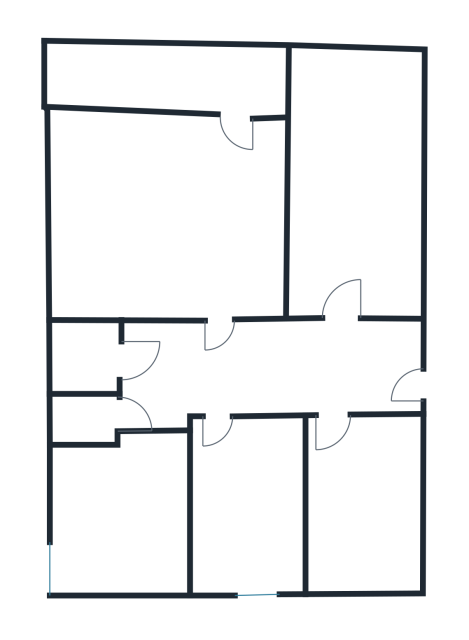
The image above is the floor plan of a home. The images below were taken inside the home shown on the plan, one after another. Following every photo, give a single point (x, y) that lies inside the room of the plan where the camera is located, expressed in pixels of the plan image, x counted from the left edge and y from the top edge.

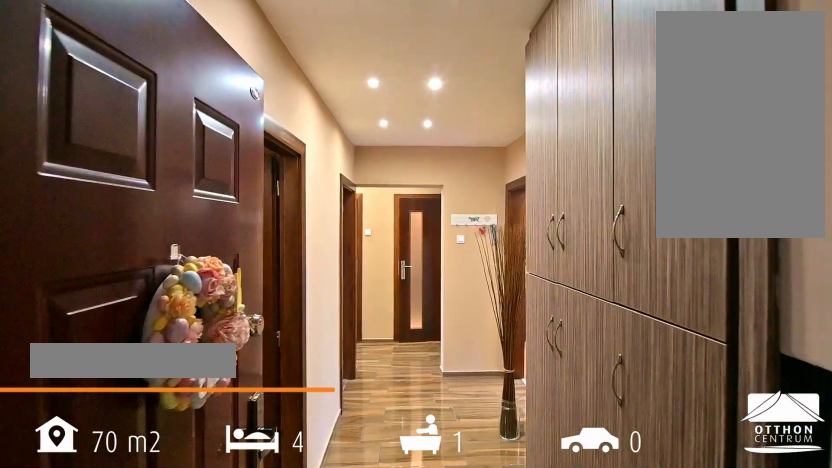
(295, 370)
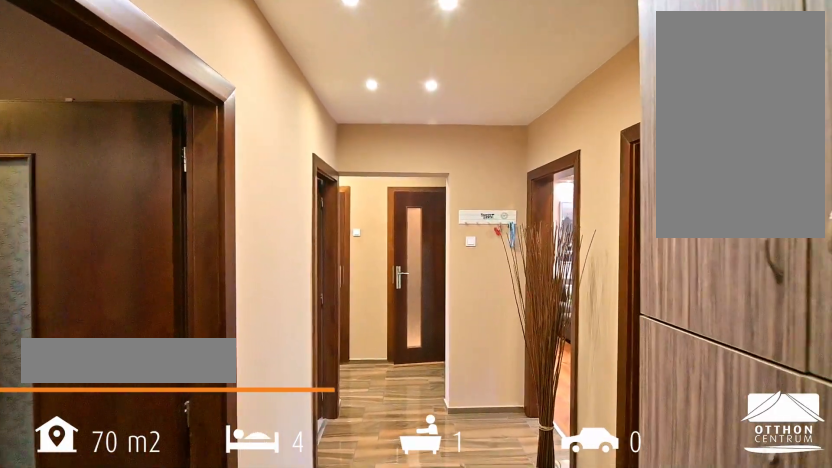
(295, 370)
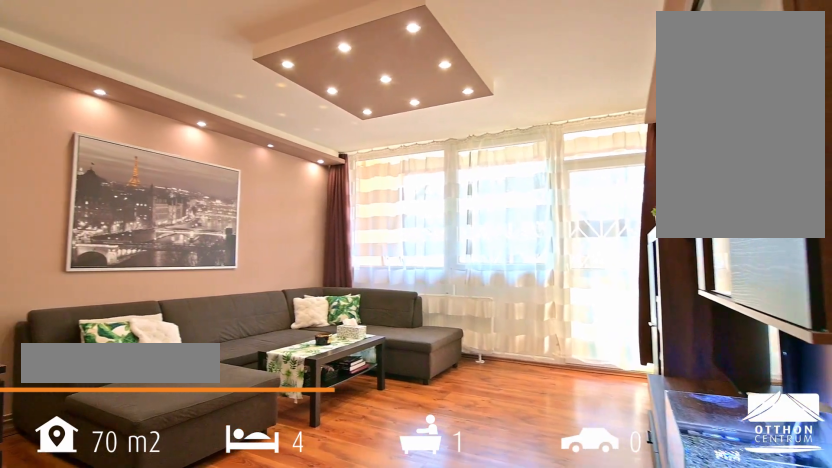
(170, 215)
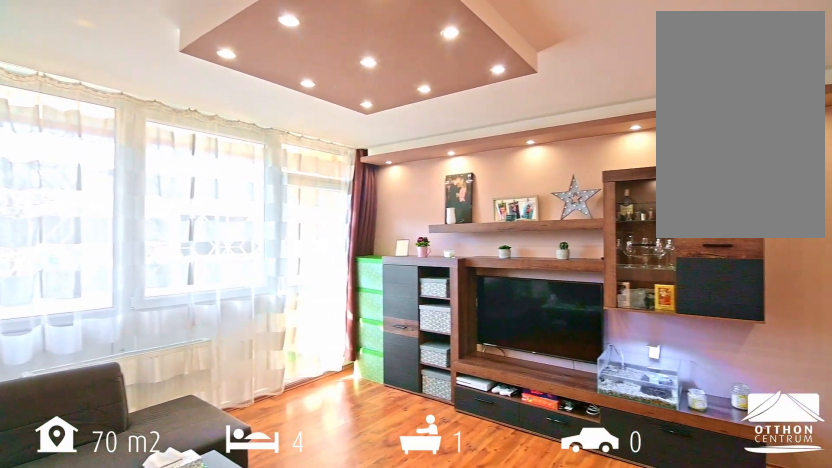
(170, 215)
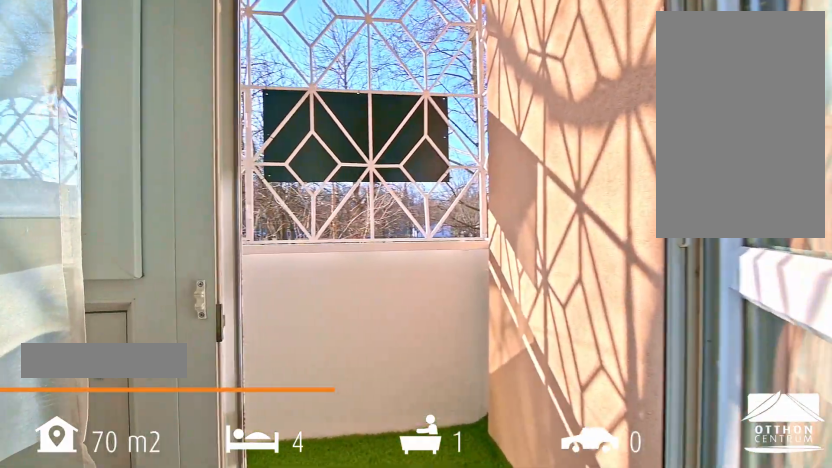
(170, 80)
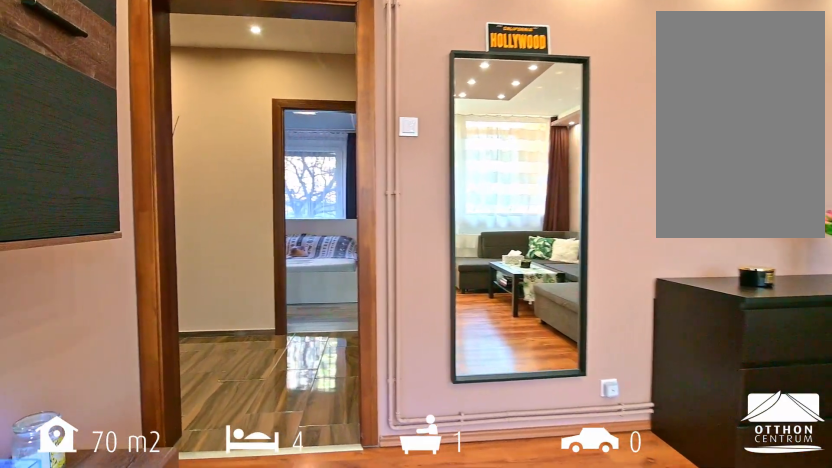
(169, 215)
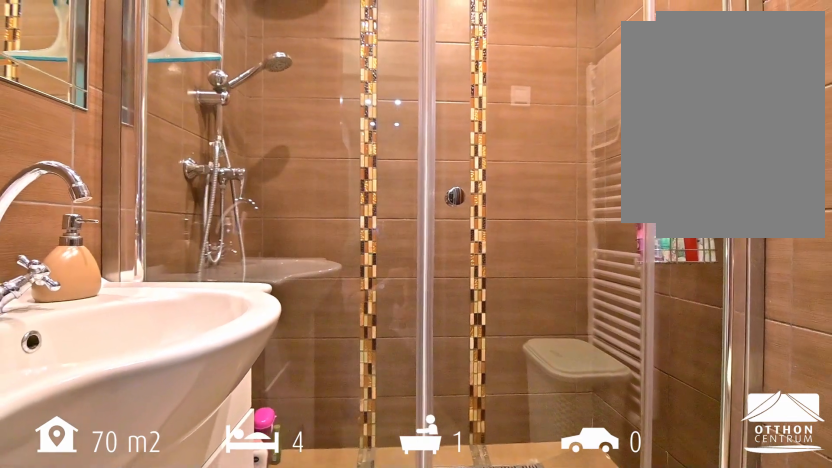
(85, 355)
